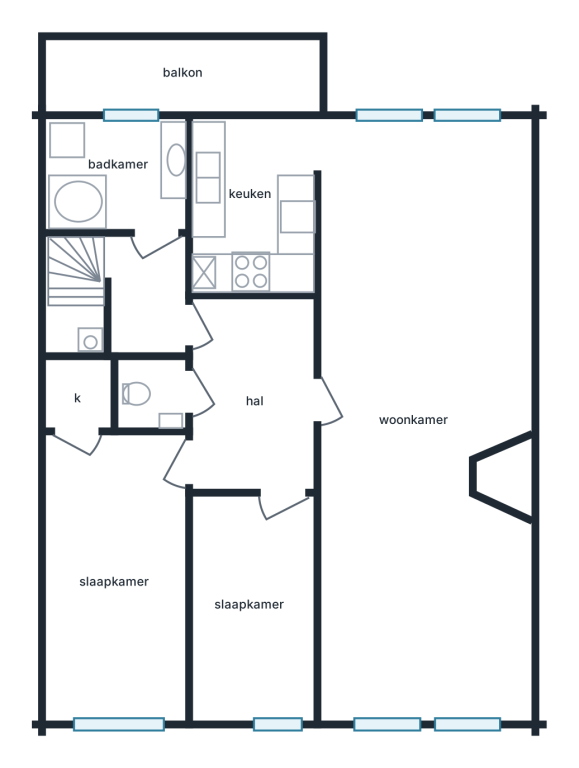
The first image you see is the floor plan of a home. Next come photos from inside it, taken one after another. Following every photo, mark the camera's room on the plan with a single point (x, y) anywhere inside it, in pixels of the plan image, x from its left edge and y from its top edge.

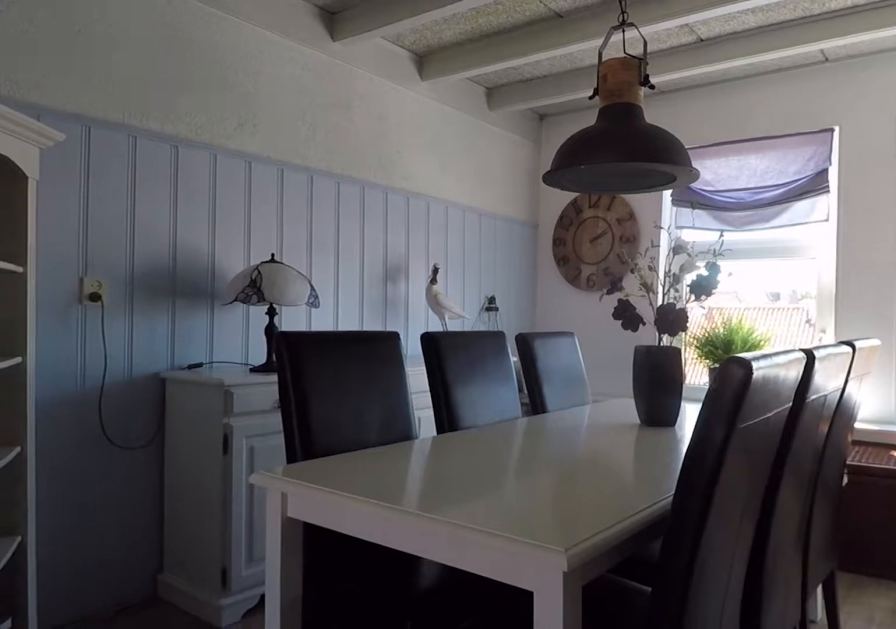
(420, 656)
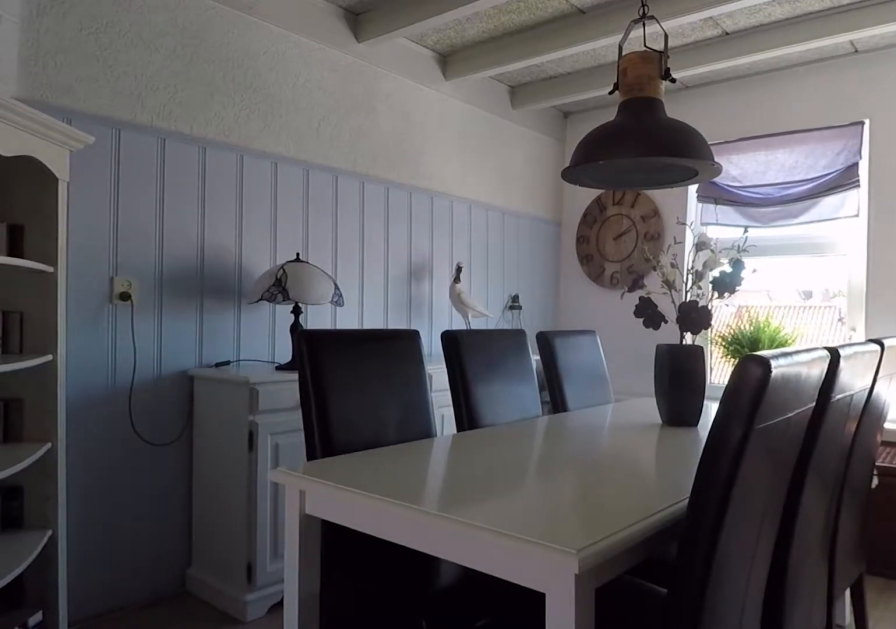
(420, 656)
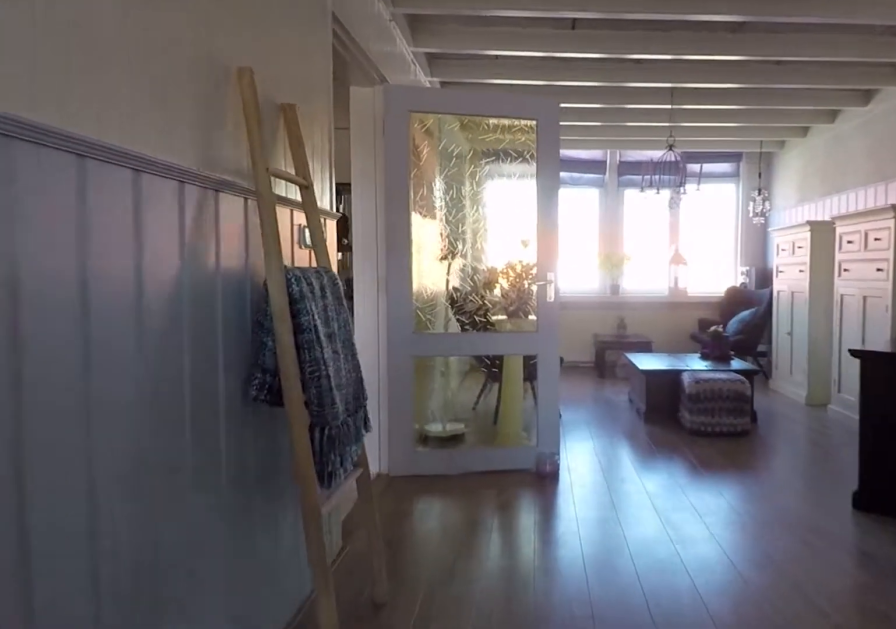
(423, 416)
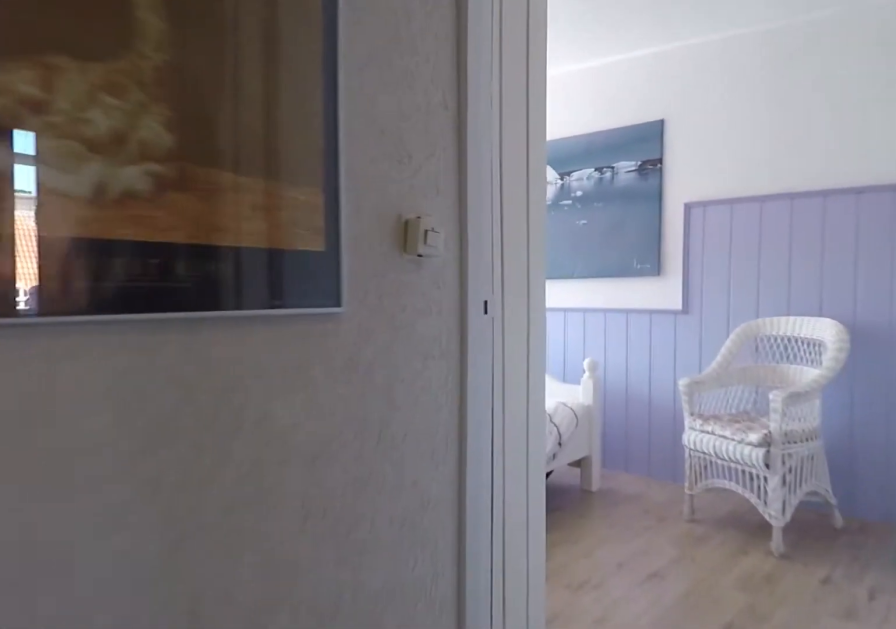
(253, 395)
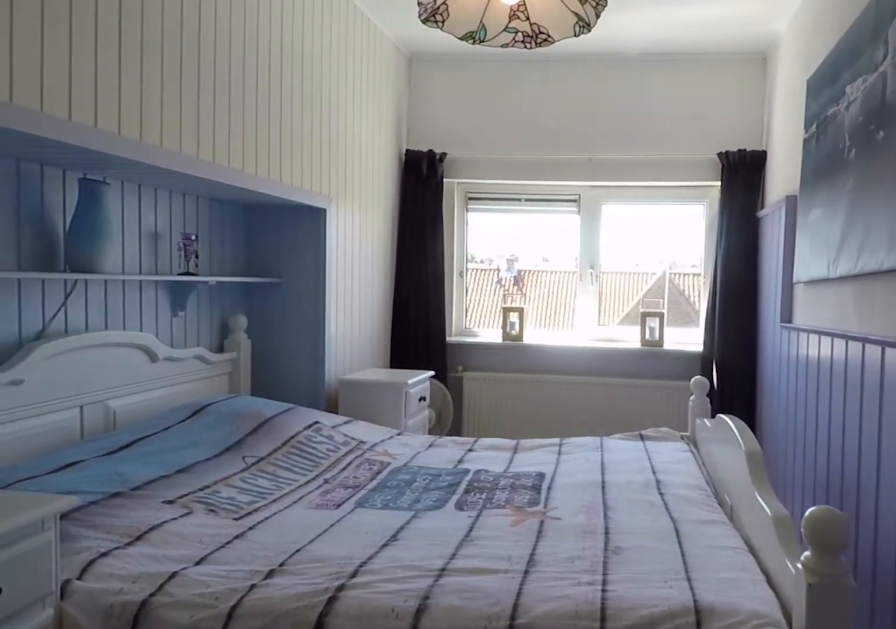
(117, 575)
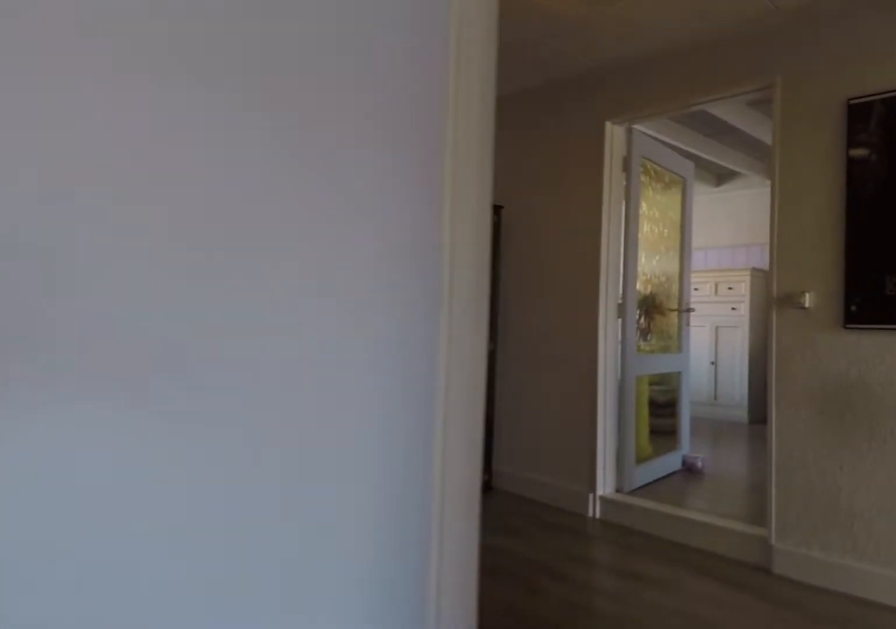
(117, 575)
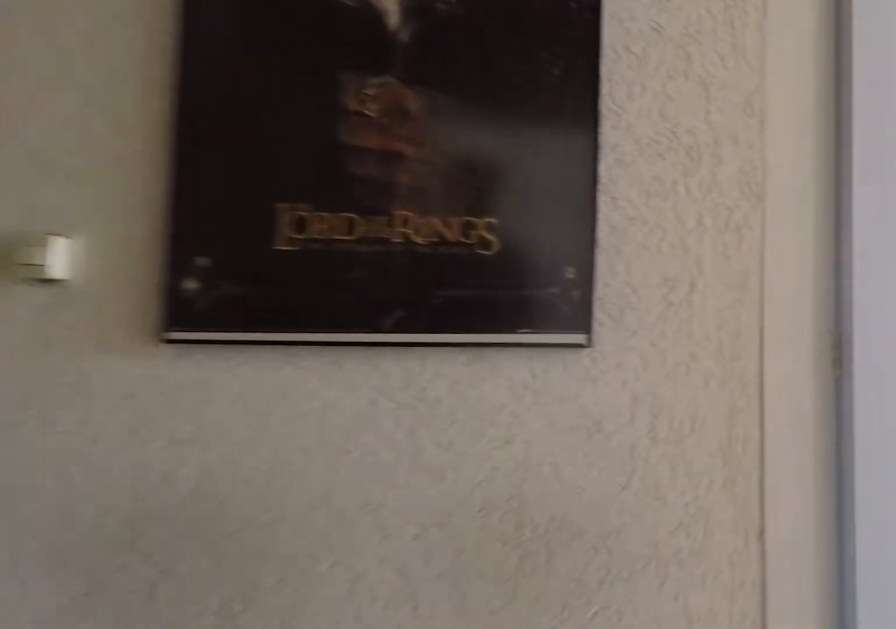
(253, 395)
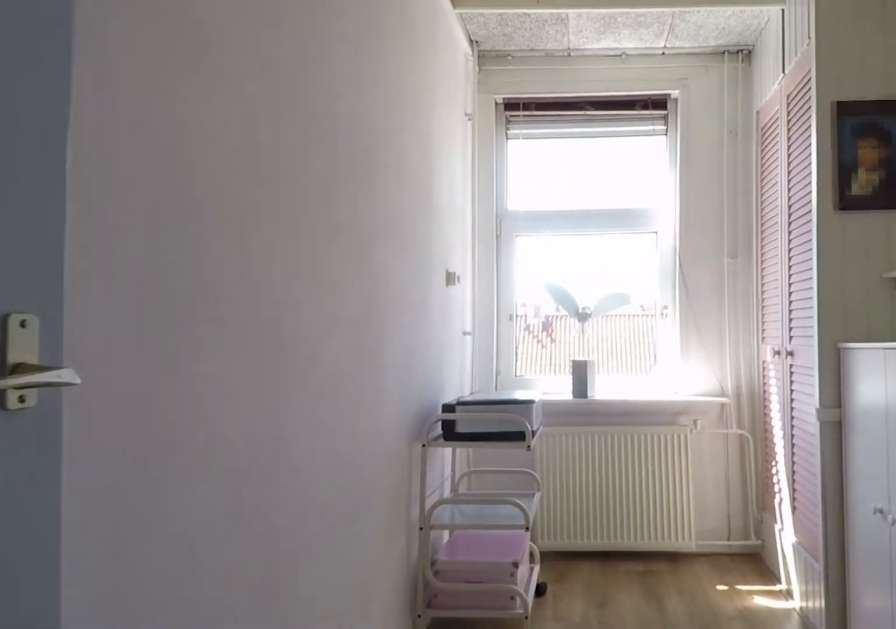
(253, 607)
